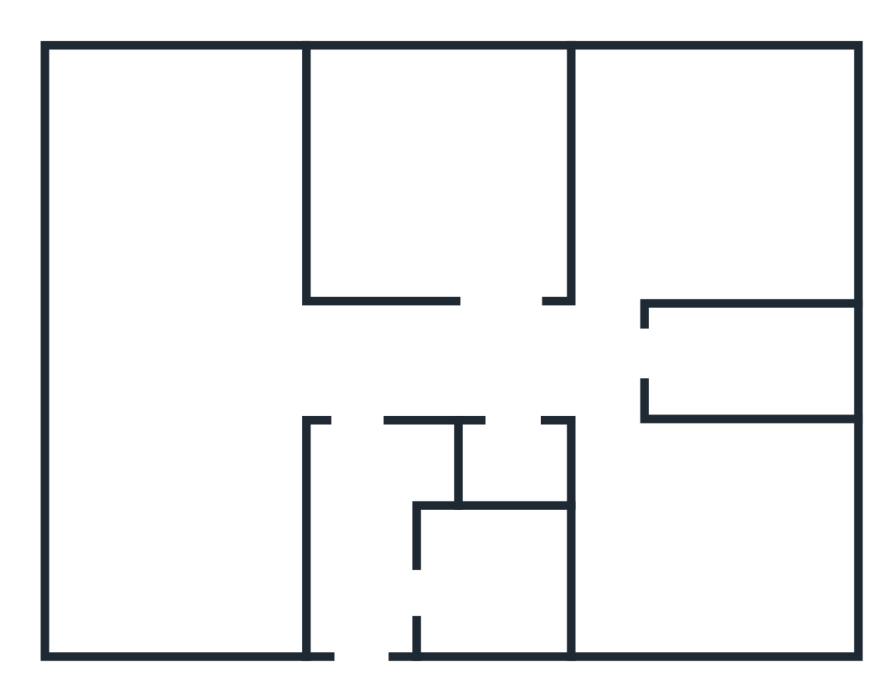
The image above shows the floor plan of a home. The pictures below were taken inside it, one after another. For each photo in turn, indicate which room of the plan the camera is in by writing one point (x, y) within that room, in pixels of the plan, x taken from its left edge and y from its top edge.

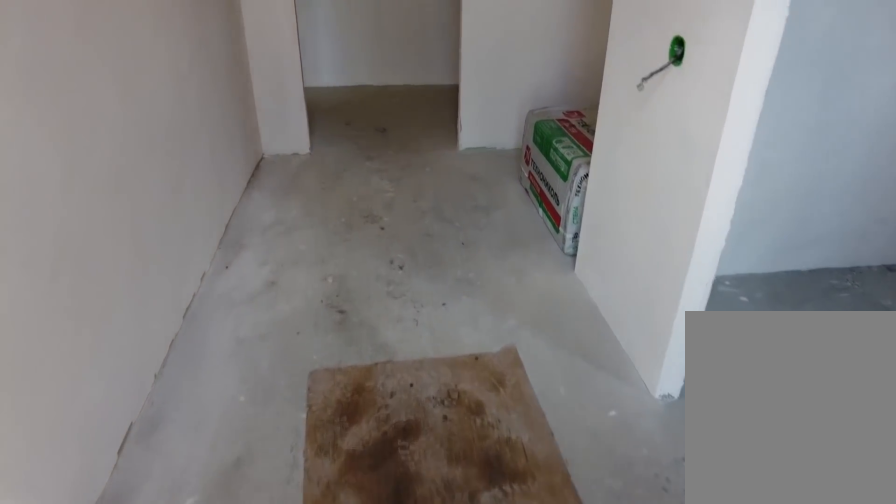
(363, 629)
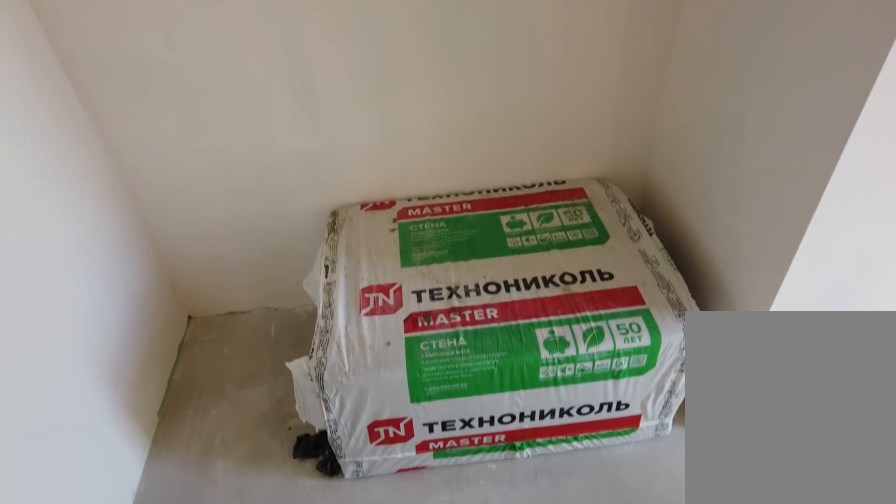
(354, 491)
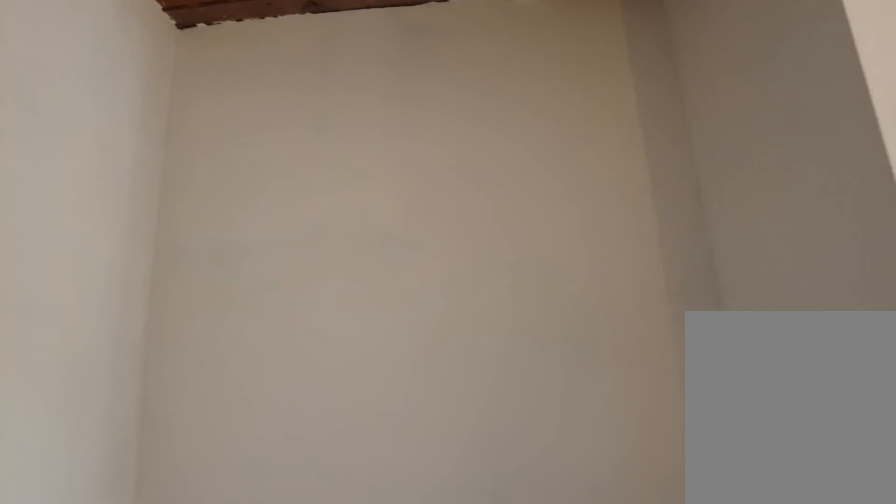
(354, 491)
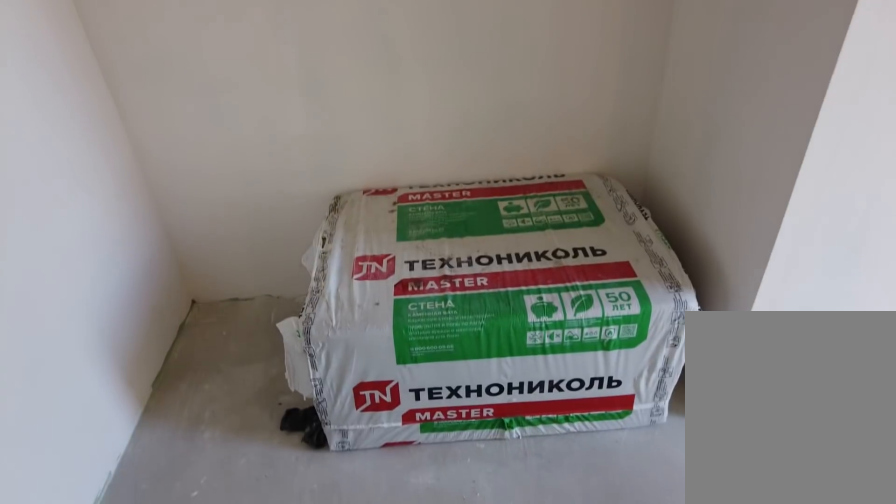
(354, 491)
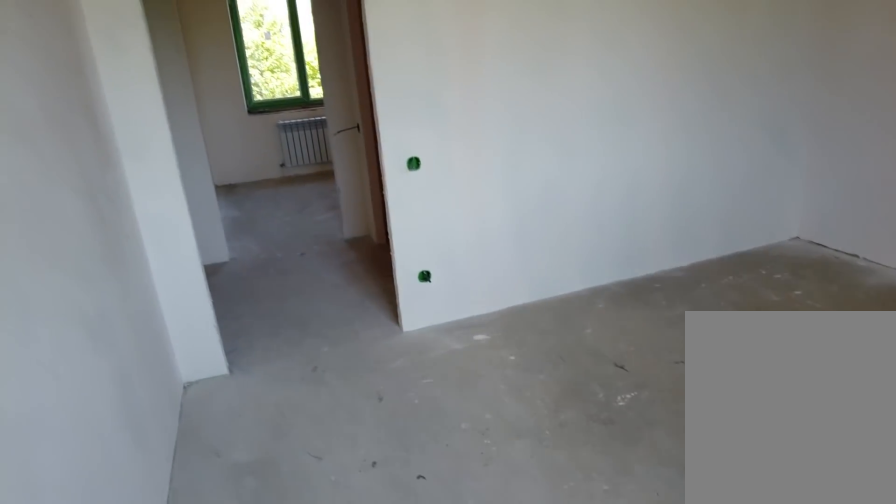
(653, 566)
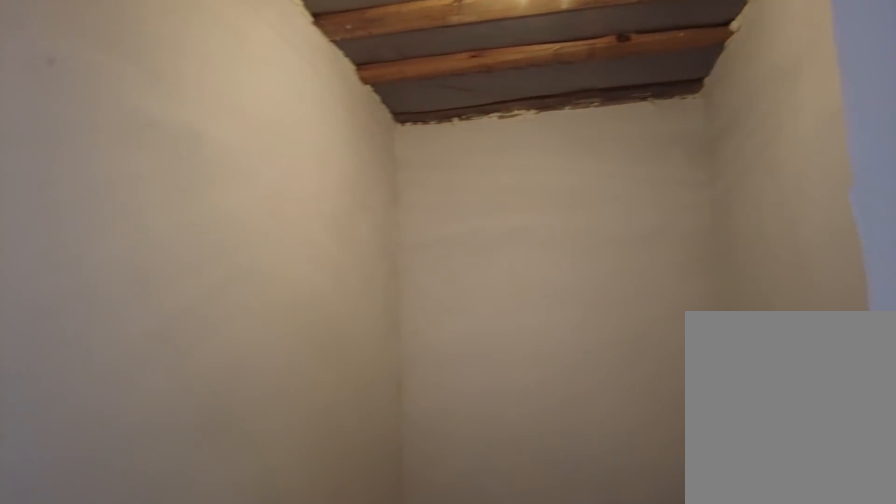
(607, 370)
